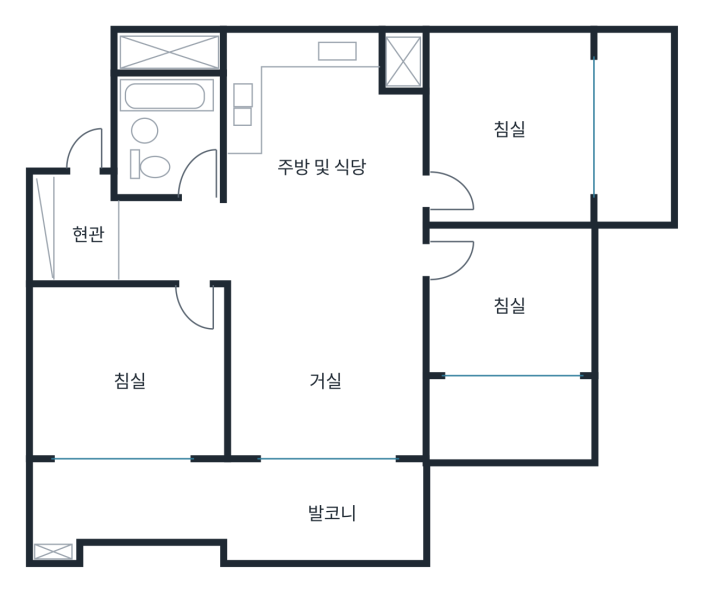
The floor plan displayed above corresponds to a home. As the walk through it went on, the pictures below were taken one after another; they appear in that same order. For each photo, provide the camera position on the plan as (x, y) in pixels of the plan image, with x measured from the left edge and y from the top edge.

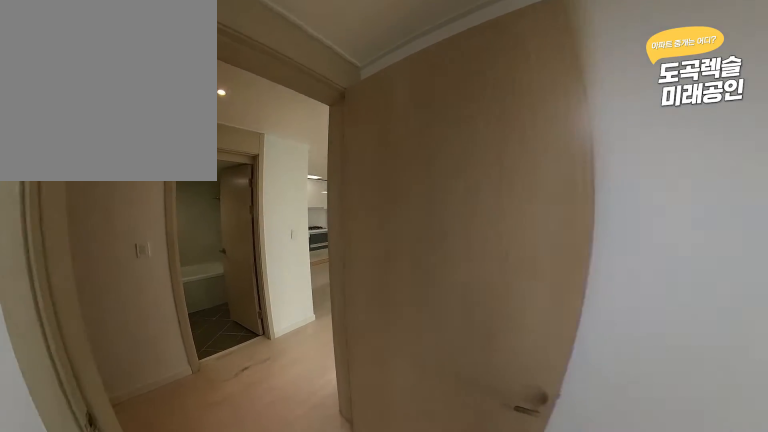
(175, 334)
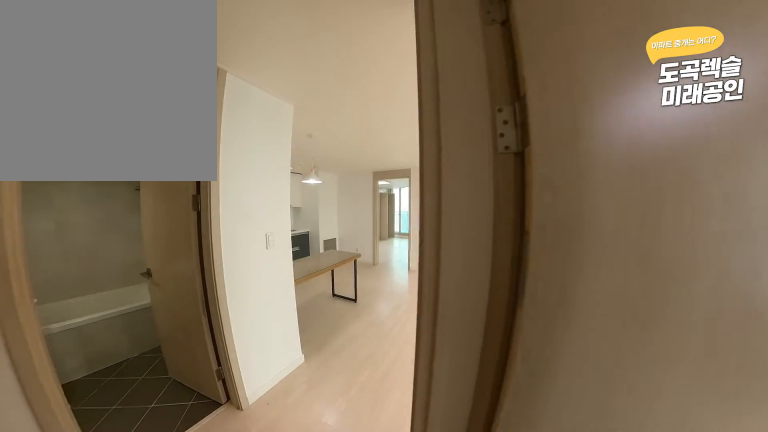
(185, 282)
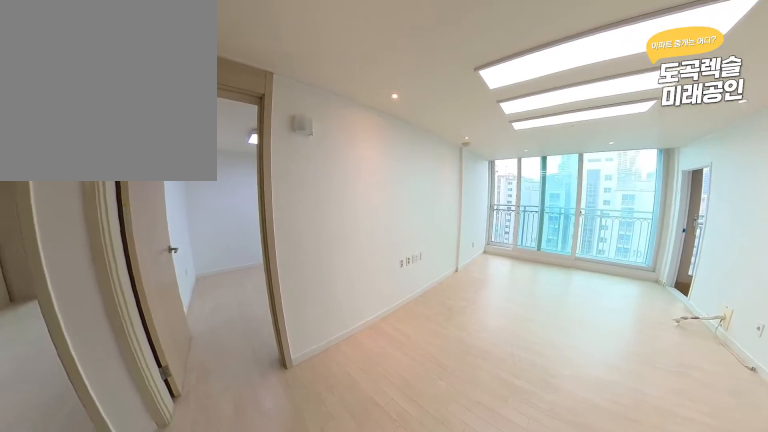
(305, 253)
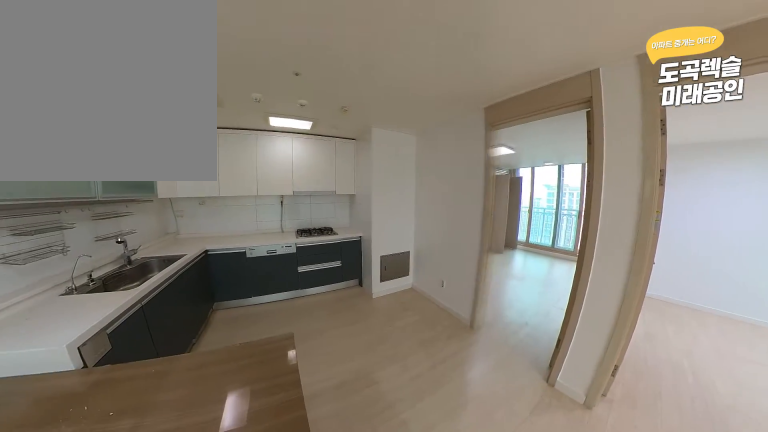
(305, 253)
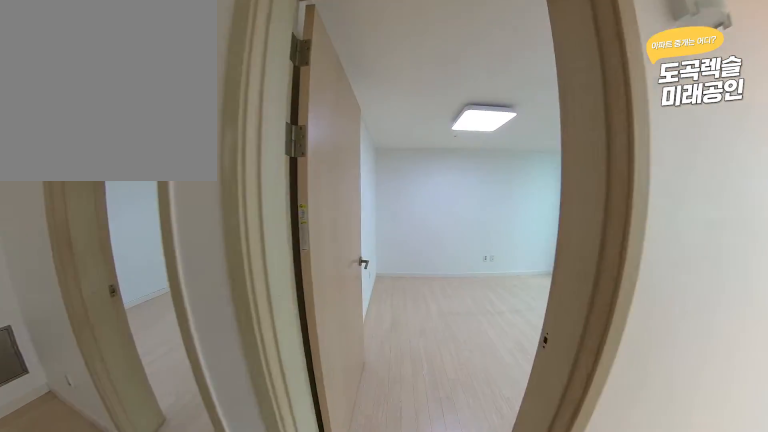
(322, 256)
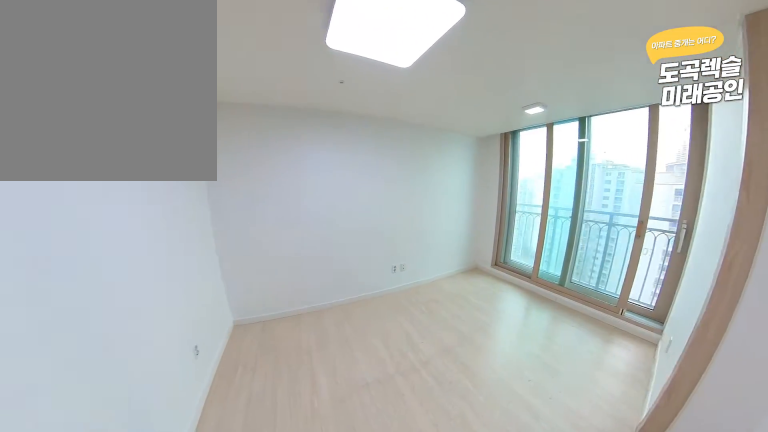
(388, 271)
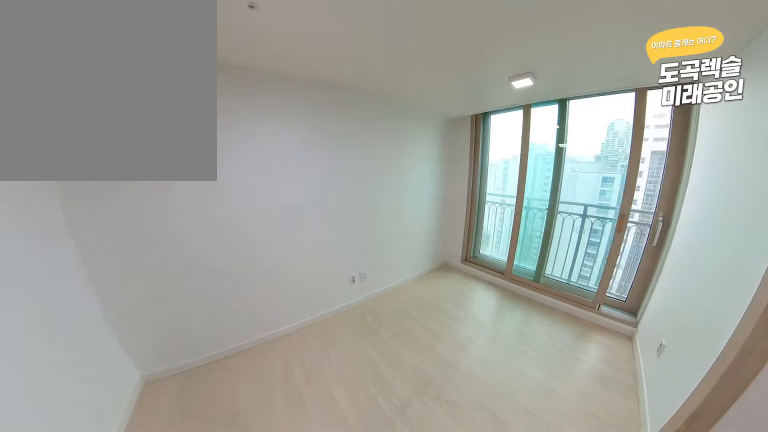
(422, 277)
